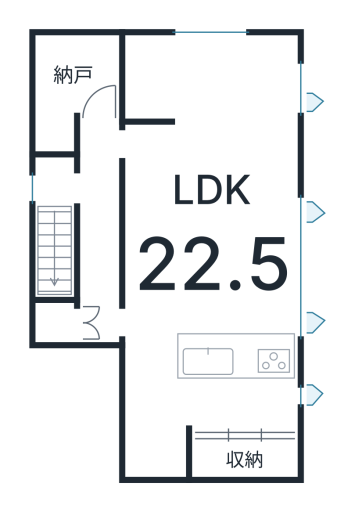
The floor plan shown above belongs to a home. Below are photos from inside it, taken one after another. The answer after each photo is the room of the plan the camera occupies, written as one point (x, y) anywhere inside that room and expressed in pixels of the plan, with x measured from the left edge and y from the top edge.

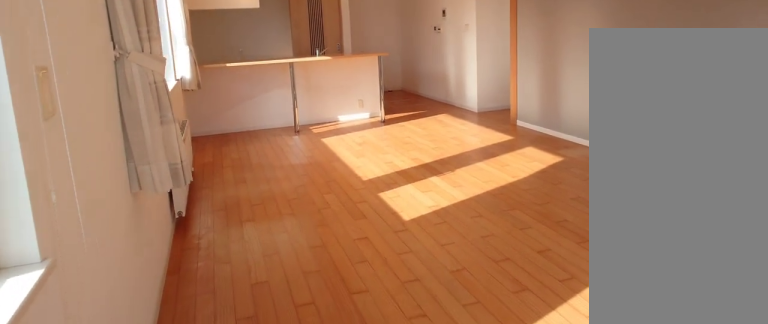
(203, 222)
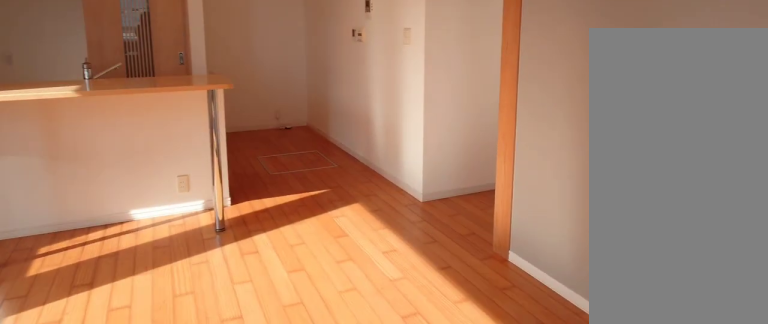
(203, 222)
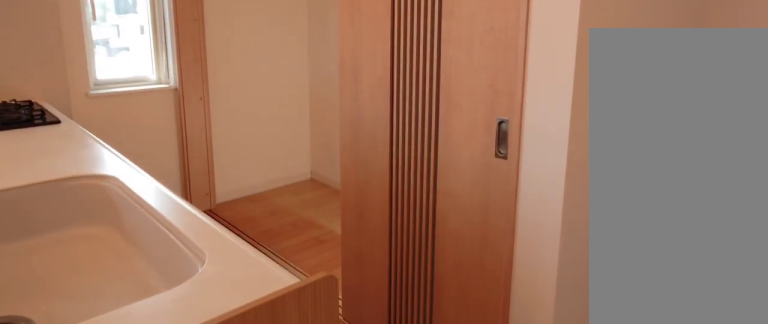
(219, 404)
